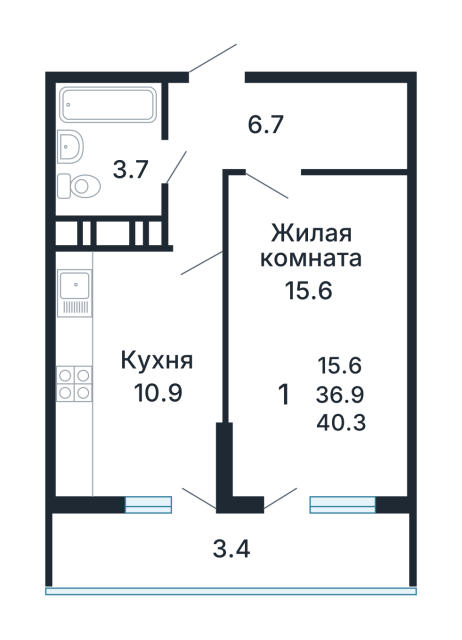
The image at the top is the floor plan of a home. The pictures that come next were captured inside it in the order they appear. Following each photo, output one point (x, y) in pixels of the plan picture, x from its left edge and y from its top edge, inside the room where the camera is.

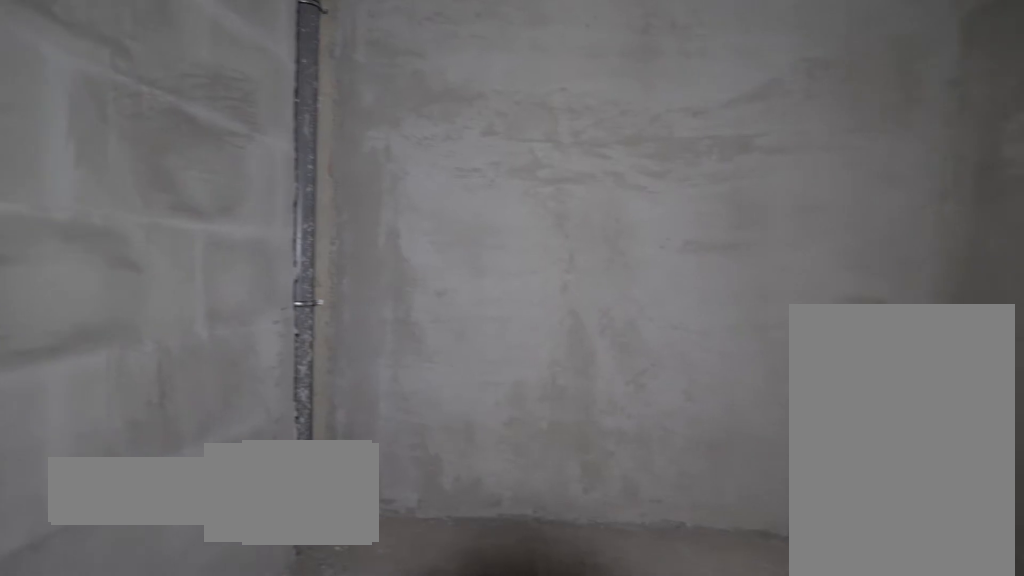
(109, 164)
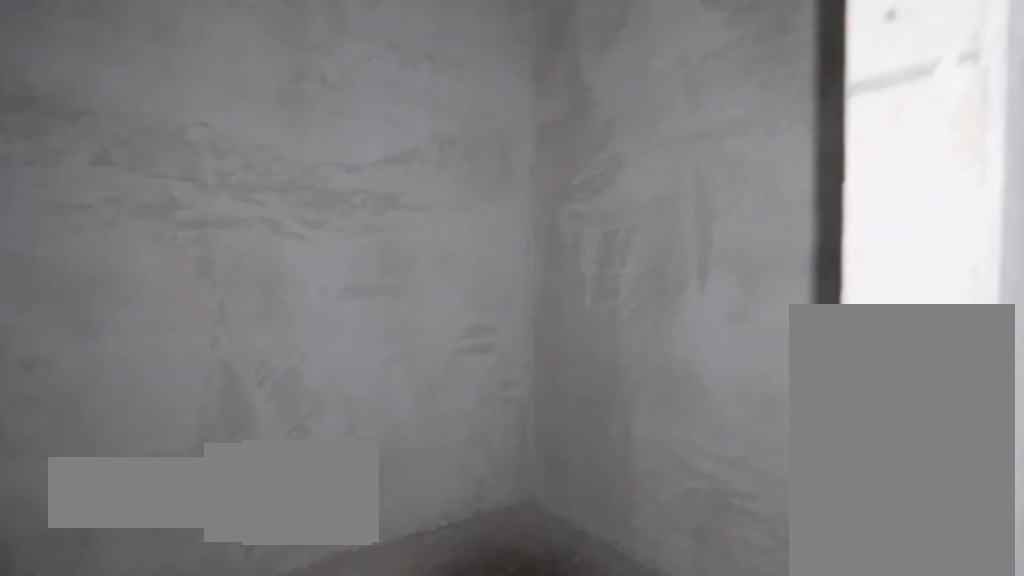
(109, 164)
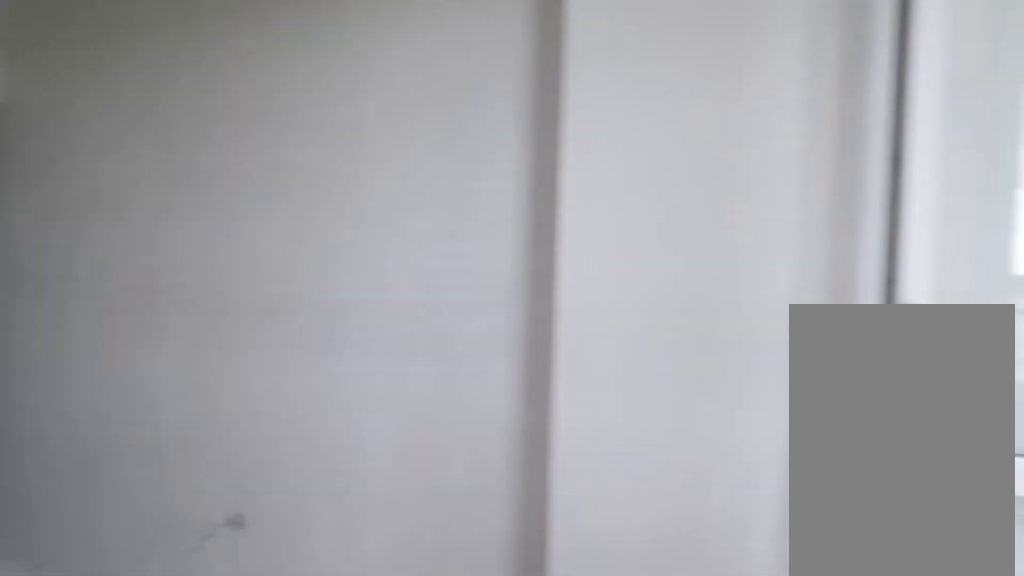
(137, 376)
